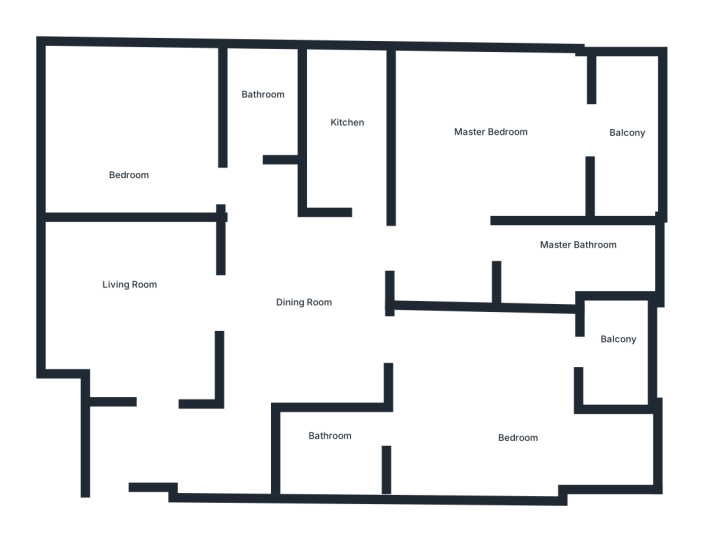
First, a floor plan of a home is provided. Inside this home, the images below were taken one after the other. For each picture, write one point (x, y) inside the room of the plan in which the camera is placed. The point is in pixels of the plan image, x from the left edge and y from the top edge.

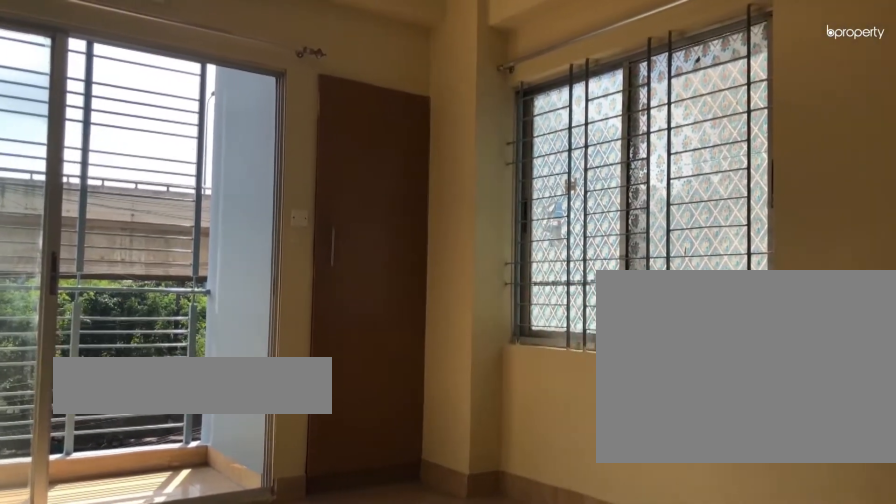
(508, 416)
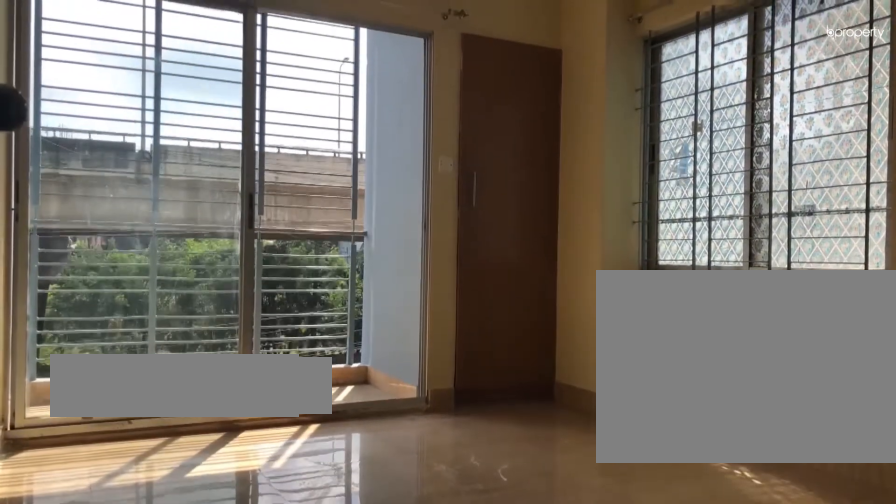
(508, 416)
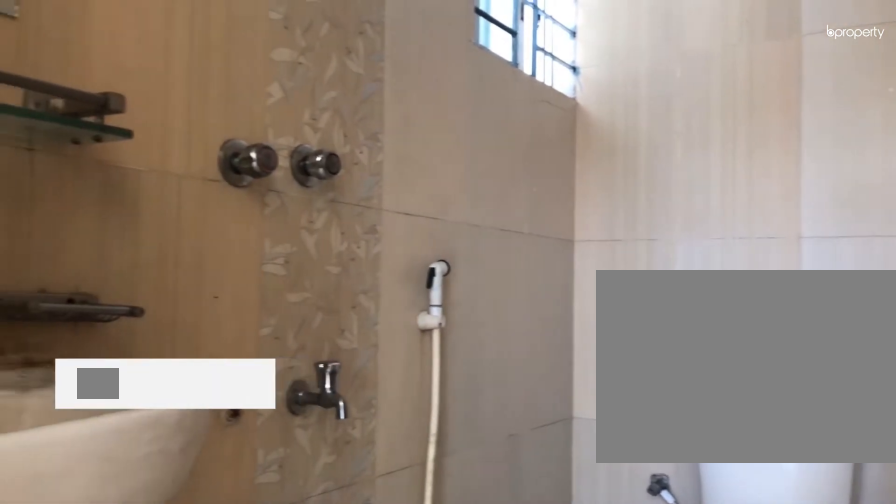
(318, 436)
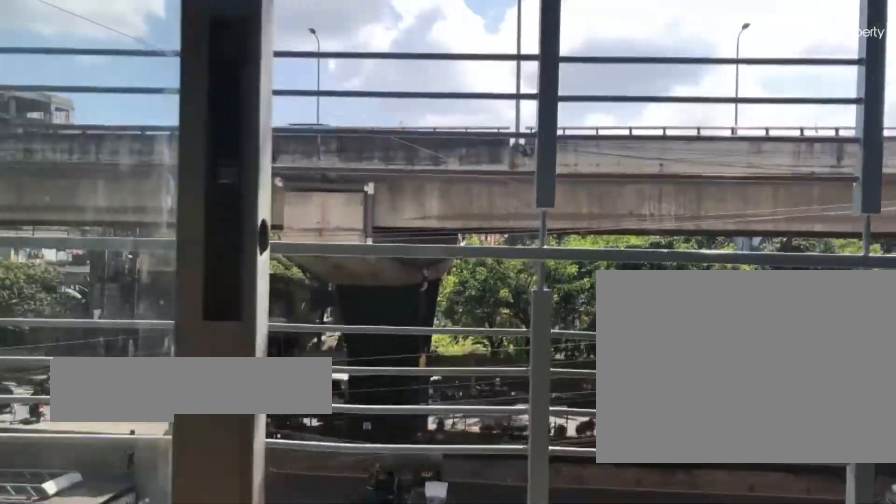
(629, 349)
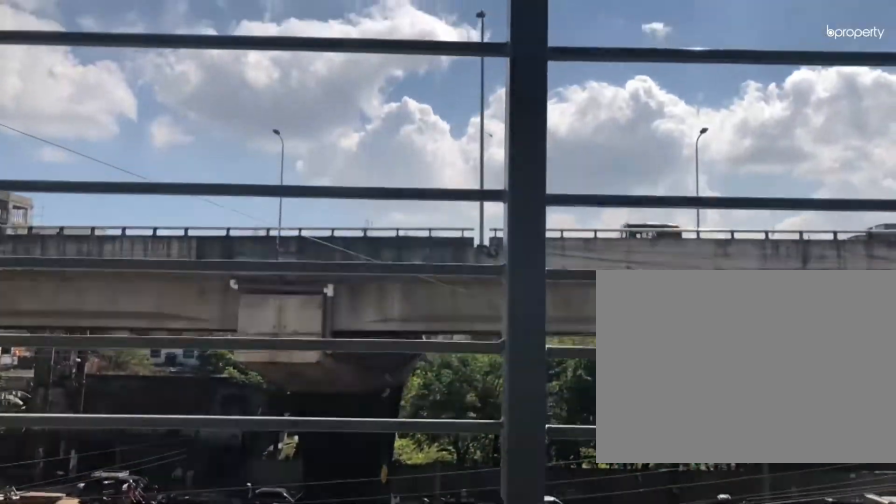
(629, 349)
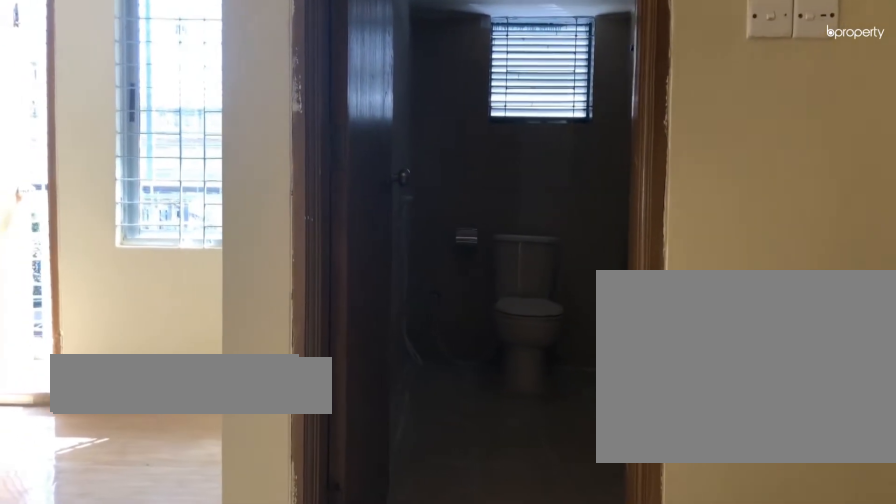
(436, 250)
